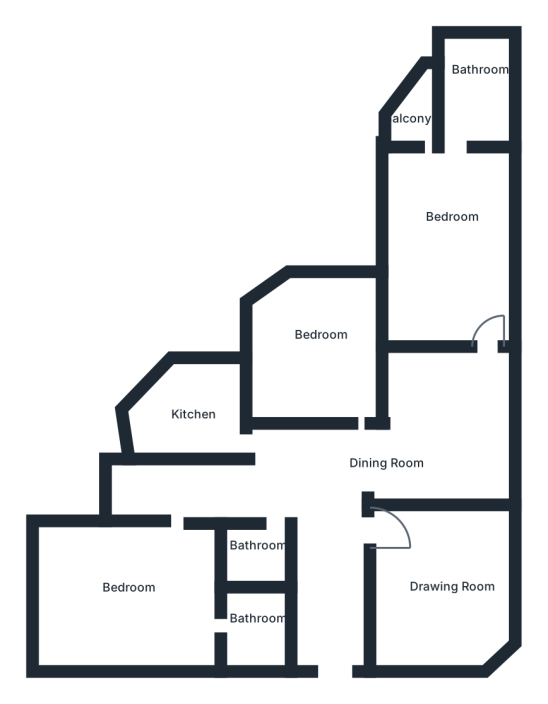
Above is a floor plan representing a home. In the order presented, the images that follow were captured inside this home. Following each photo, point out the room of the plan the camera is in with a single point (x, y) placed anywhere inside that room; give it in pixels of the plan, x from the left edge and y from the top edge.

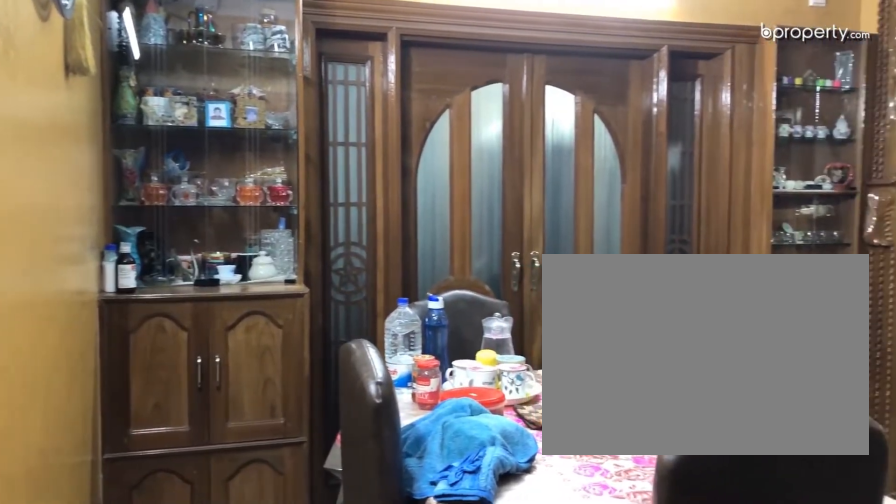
(447, 446)
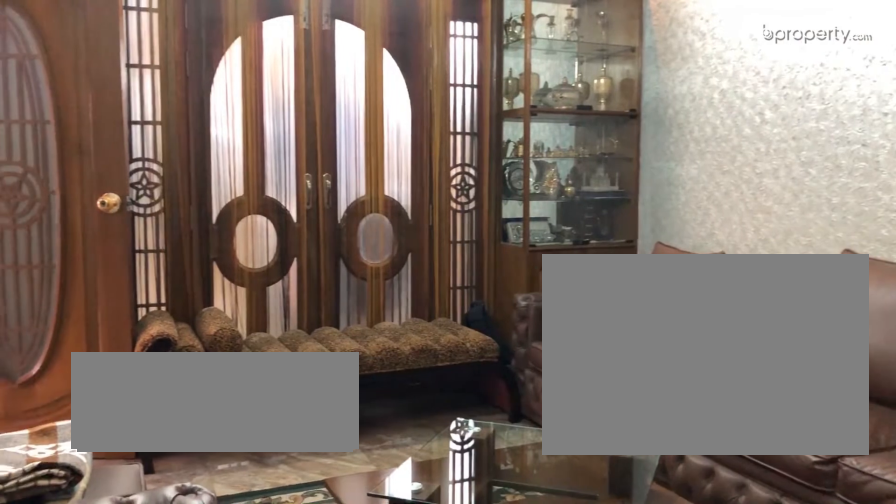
(450, 589)
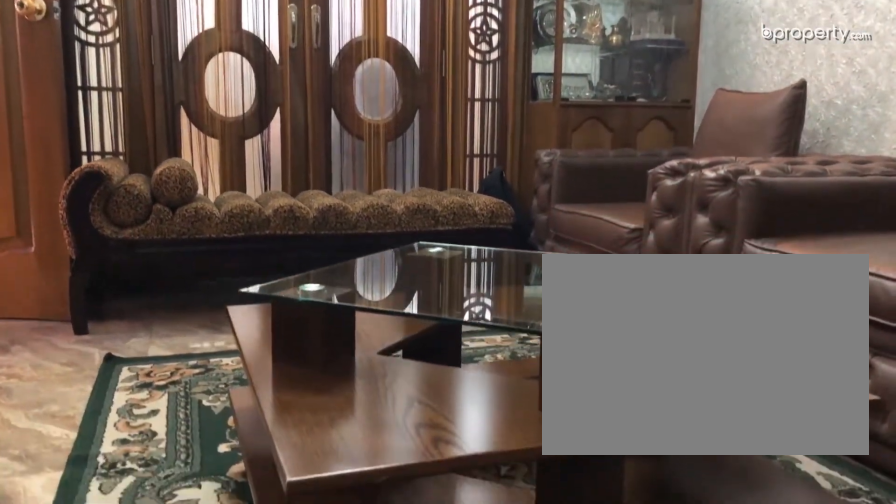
(446, 584)
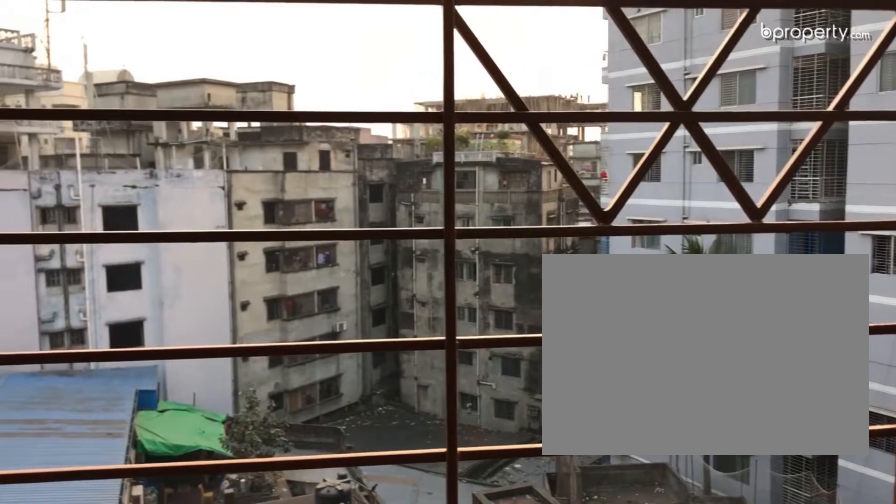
(421, 118)
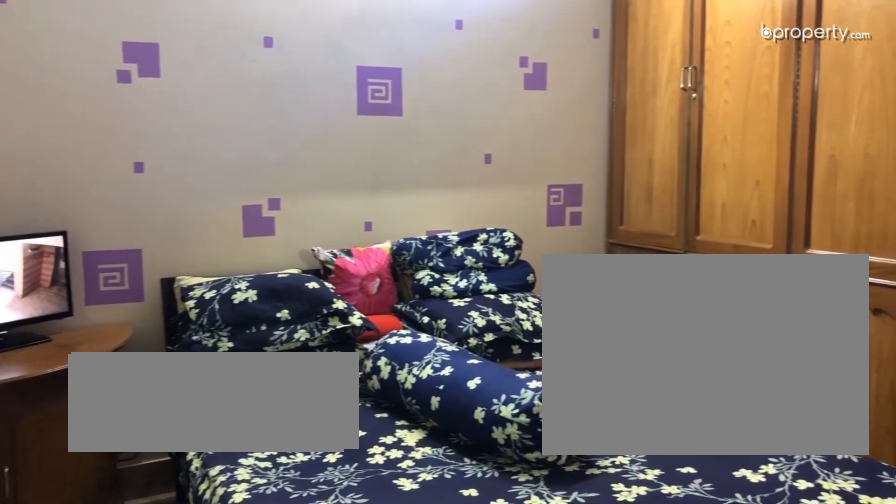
(139, 602)
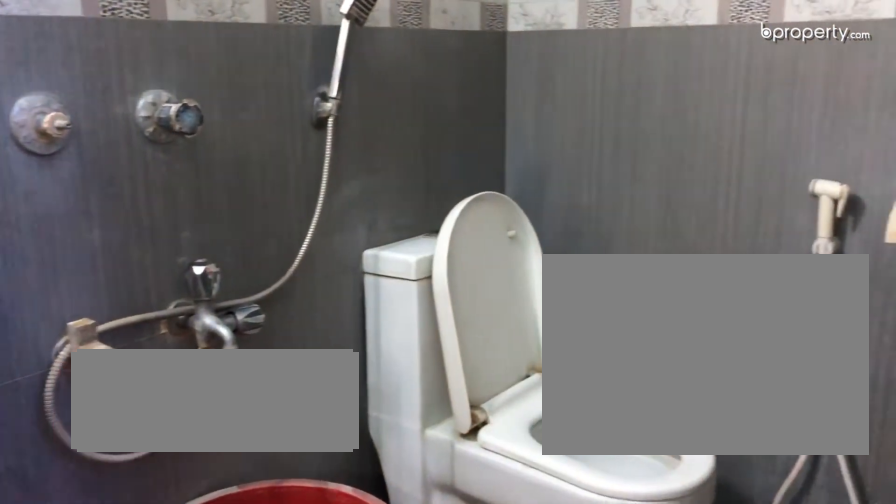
(261, 622)
